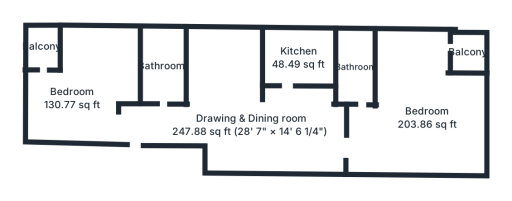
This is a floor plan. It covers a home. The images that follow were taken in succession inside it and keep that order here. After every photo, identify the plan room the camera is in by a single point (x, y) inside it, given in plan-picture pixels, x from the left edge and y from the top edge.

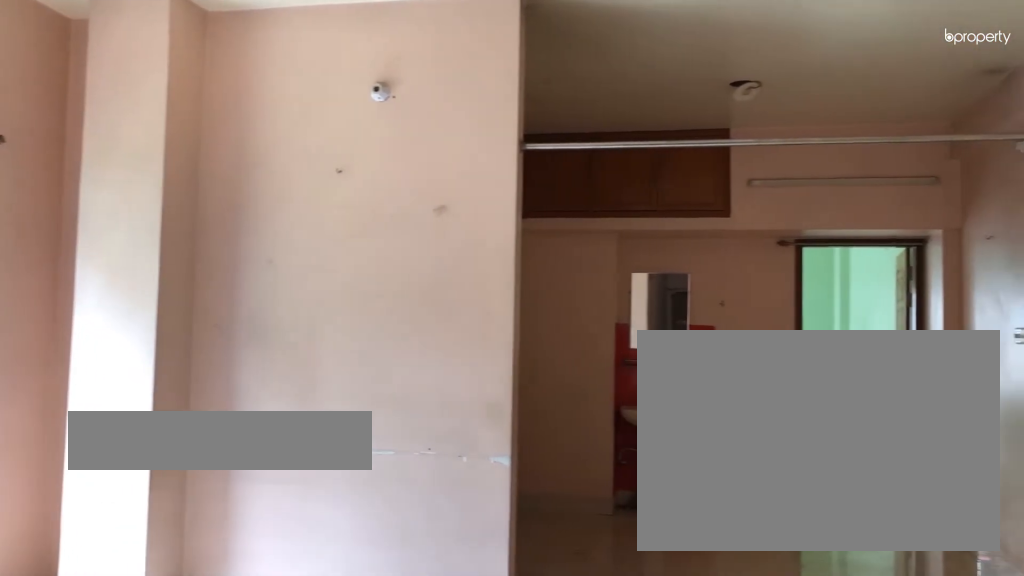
(252, 126)
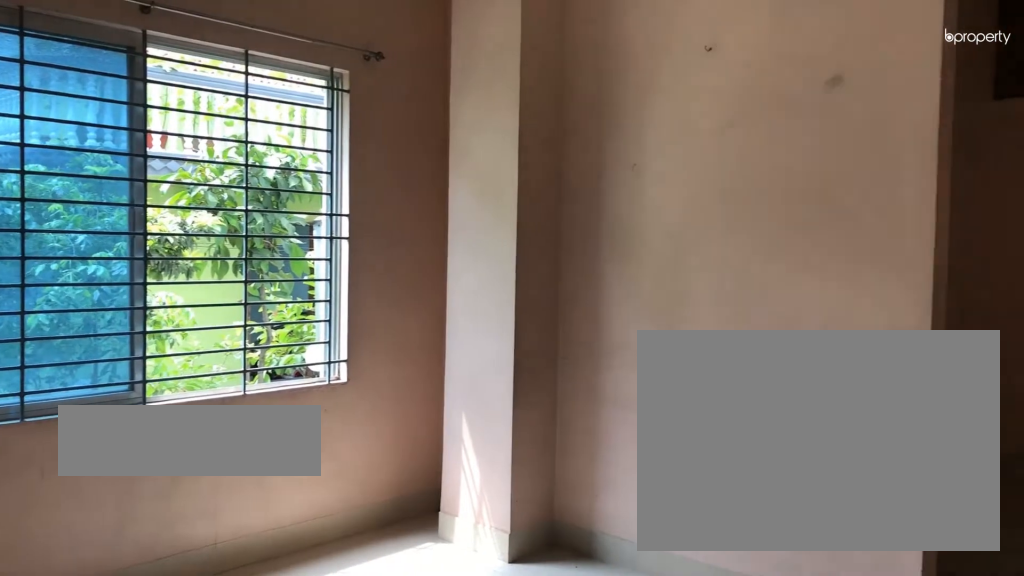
(252, 126)
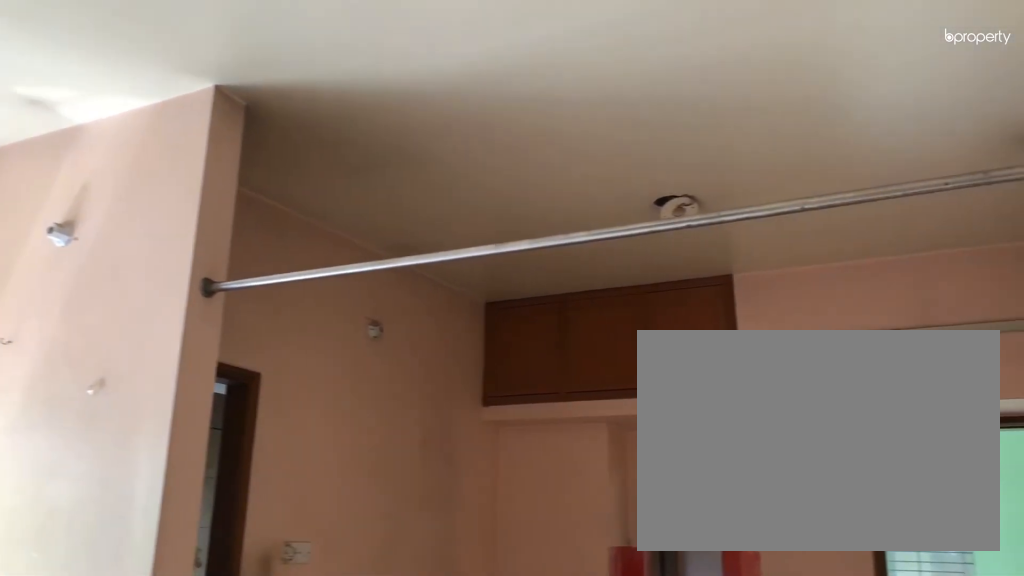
(252, 126)
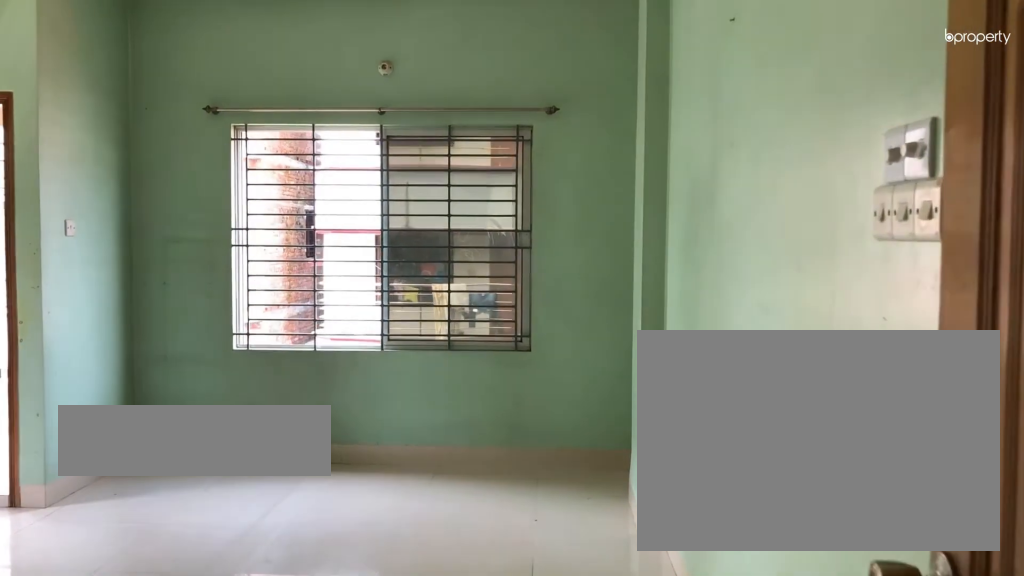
(425, 117)
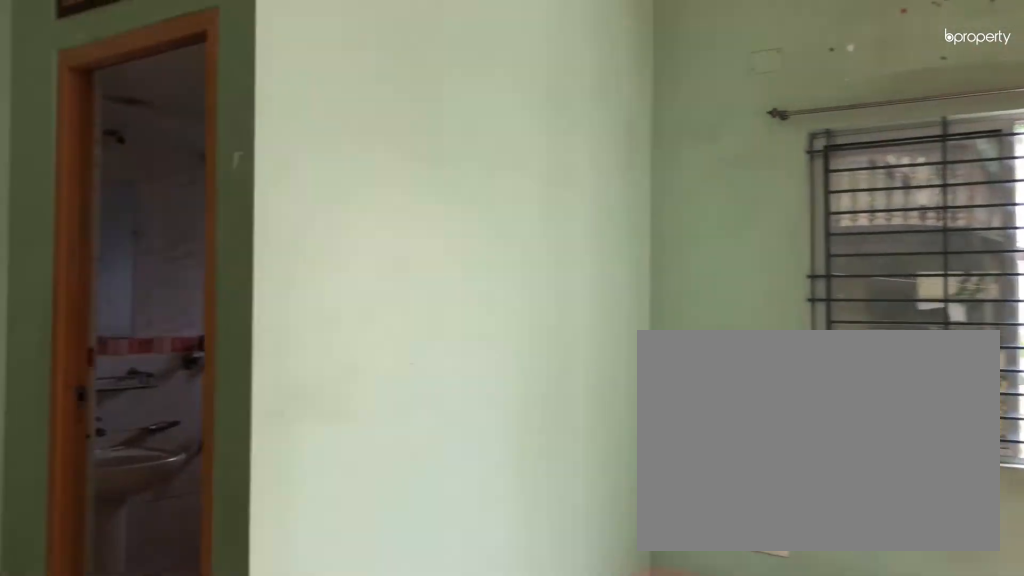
(425, 117)
